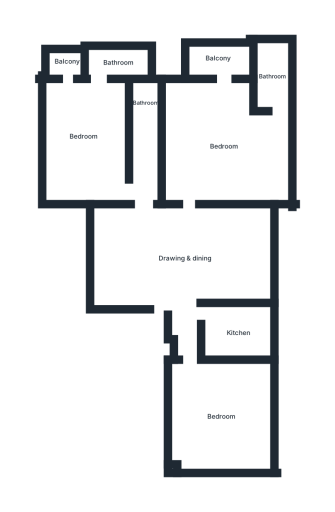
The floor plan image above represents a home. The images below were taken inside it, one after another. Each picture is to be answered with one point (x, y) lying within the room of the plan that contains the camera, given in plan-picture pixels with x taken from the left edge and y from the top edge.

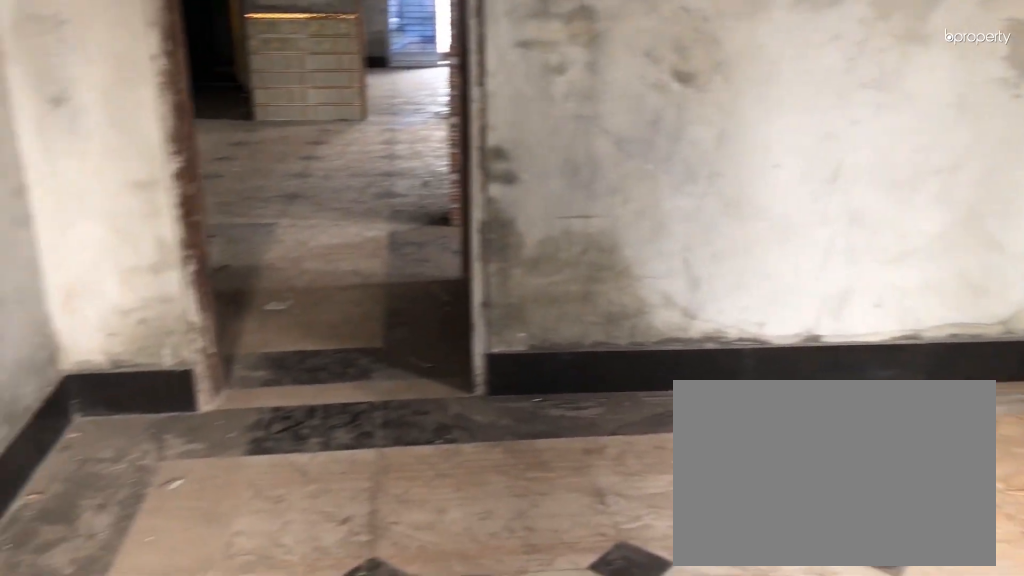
(222, 413)
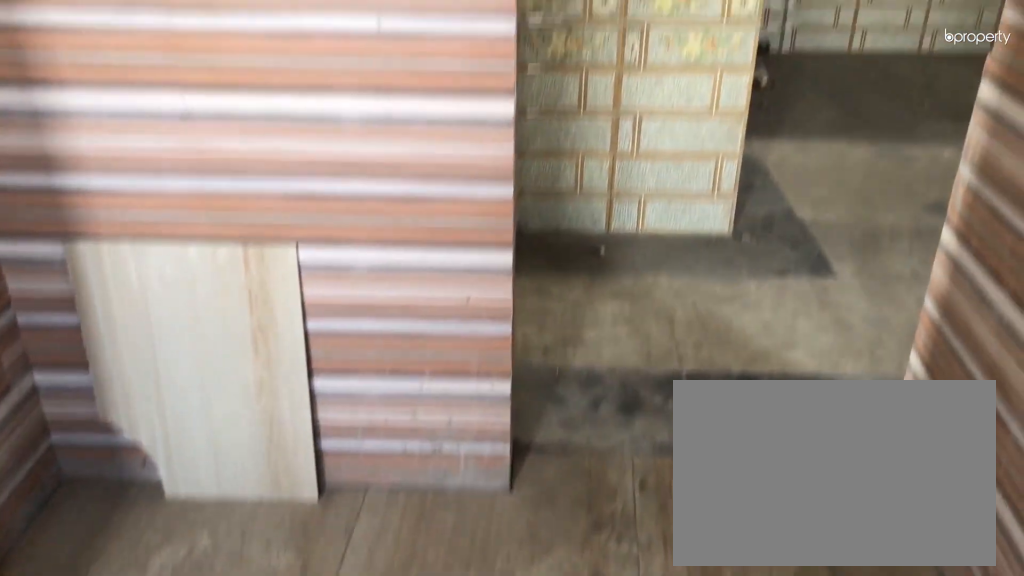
(239, 335)
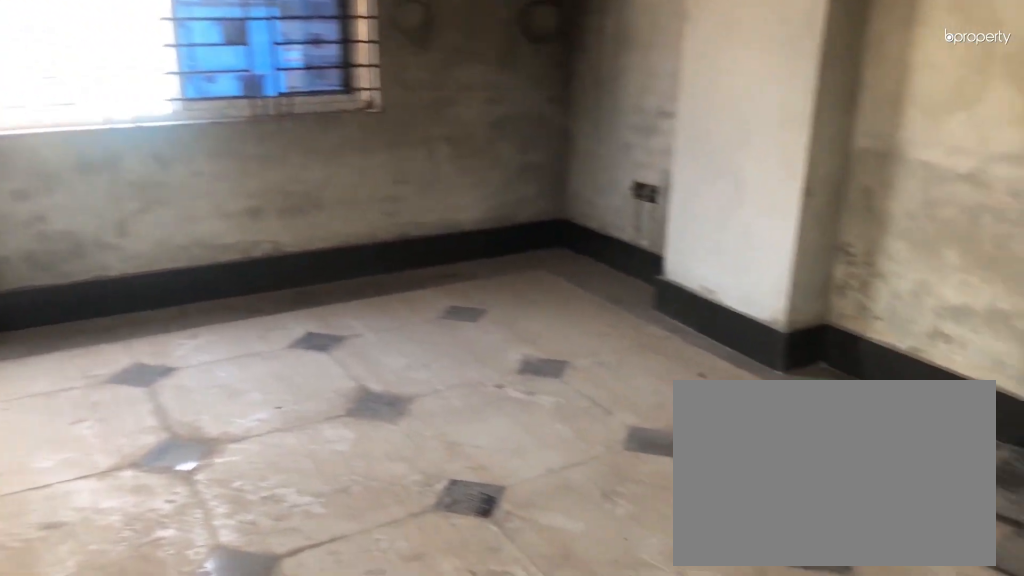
(226, 143)
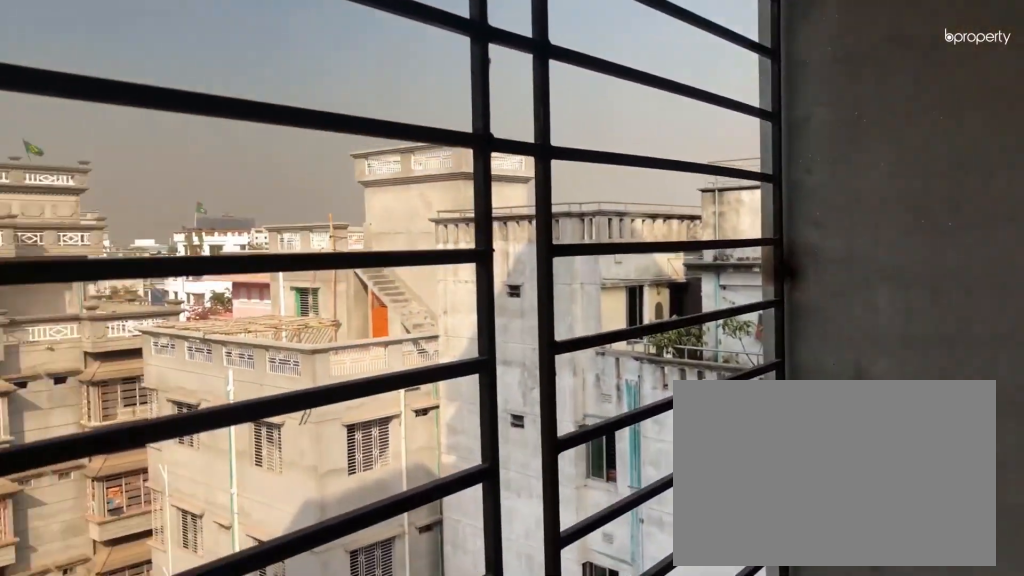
(216, 58)
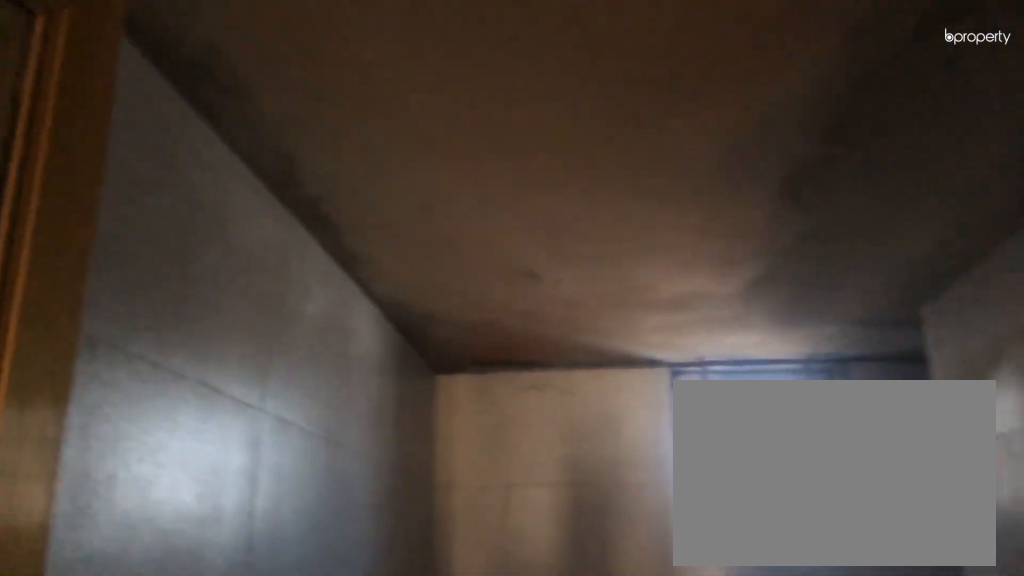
(143, 102)
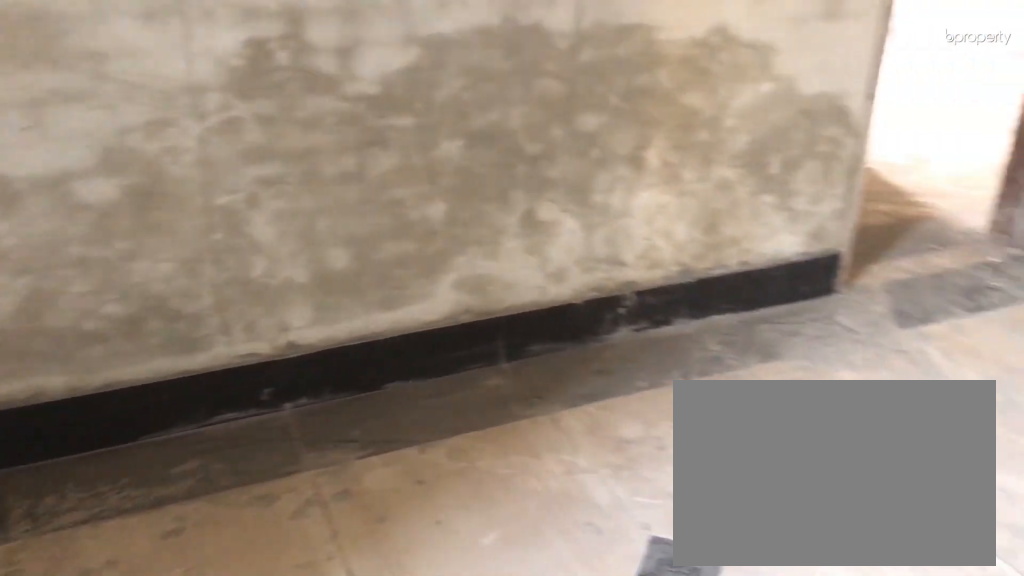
(83, 135)
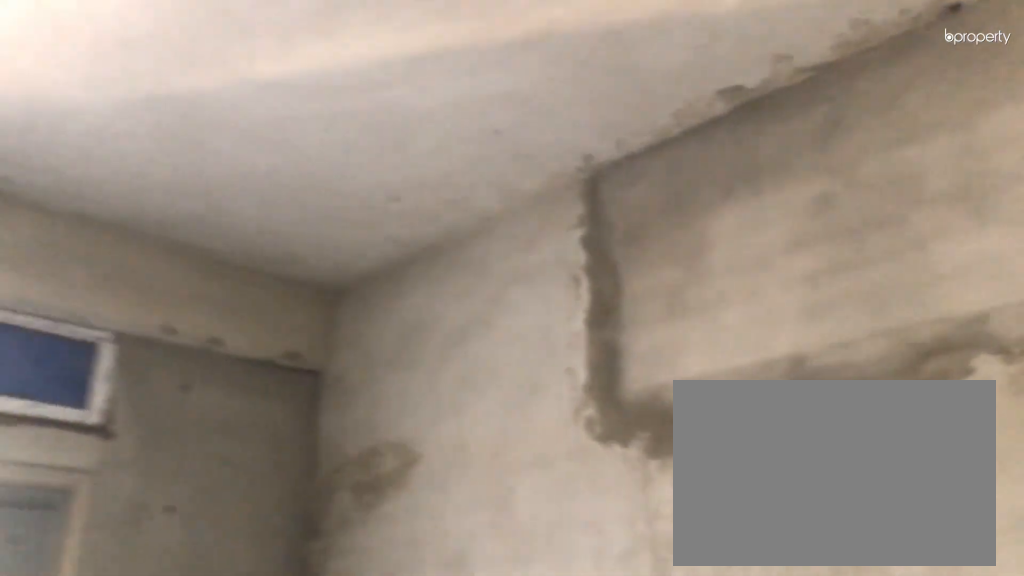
(83, 135)
